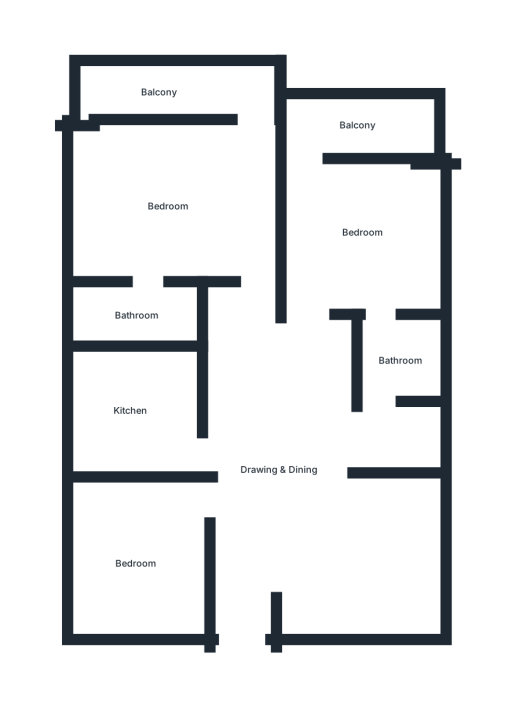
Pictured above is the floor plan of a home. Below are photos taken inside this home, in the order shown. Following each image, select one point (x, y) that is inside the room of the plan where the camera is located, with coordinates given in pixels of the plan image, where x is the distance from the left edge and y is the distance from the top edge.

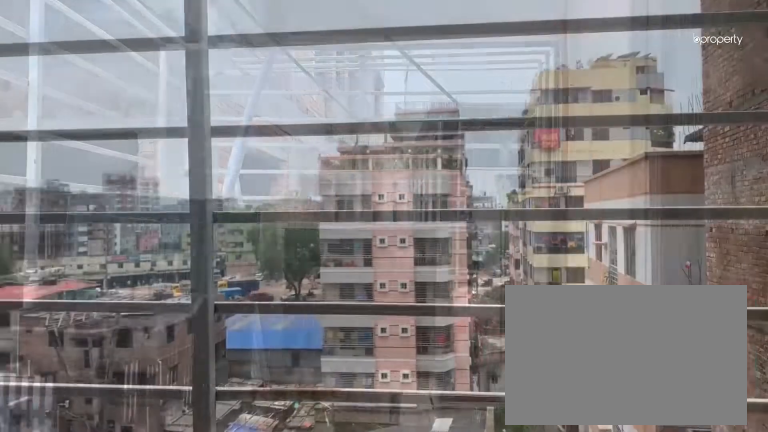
(353, 129)
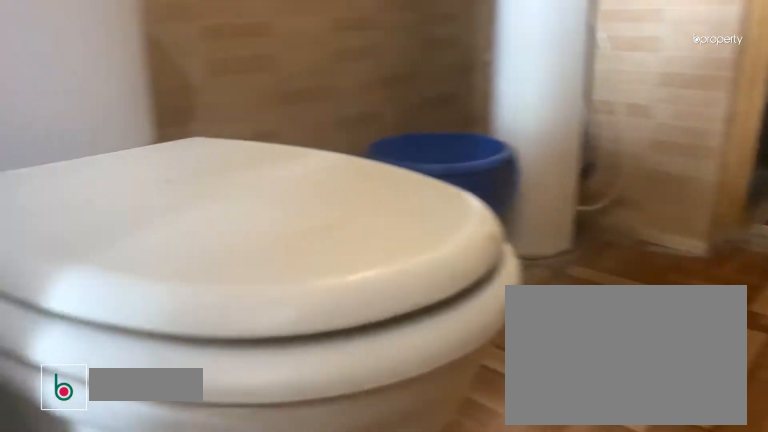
(399, 365)
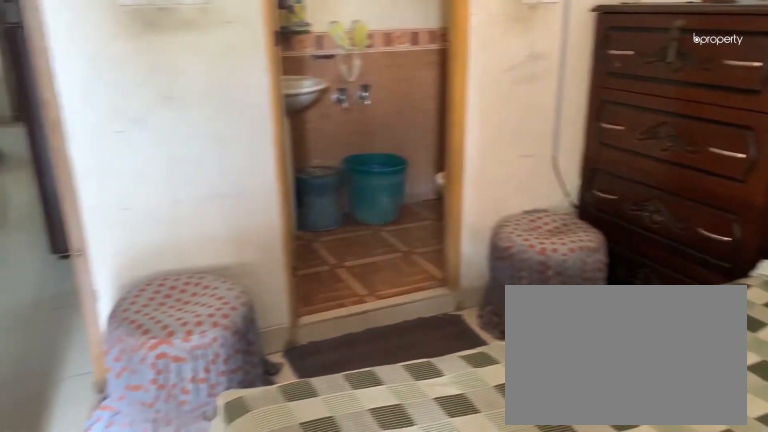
(173, 198)
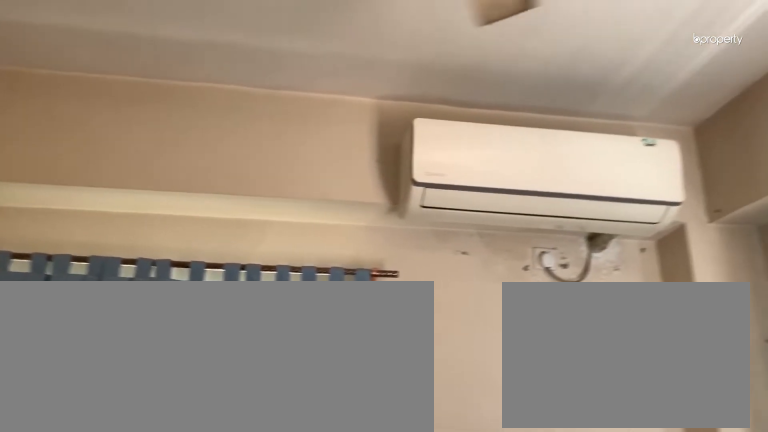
(173, 198)
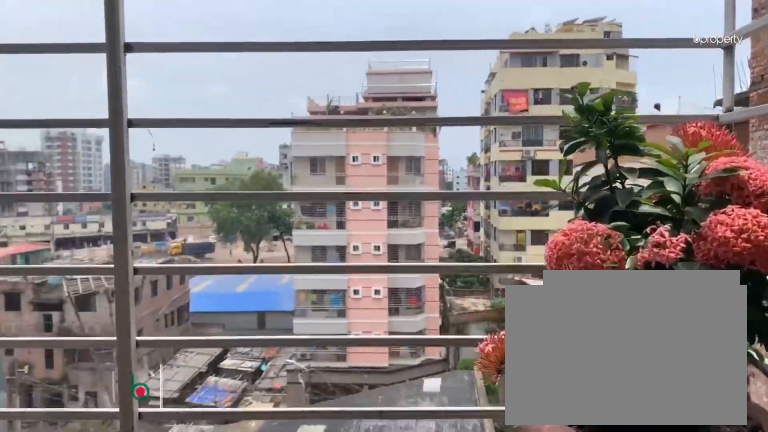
(191, 95)
